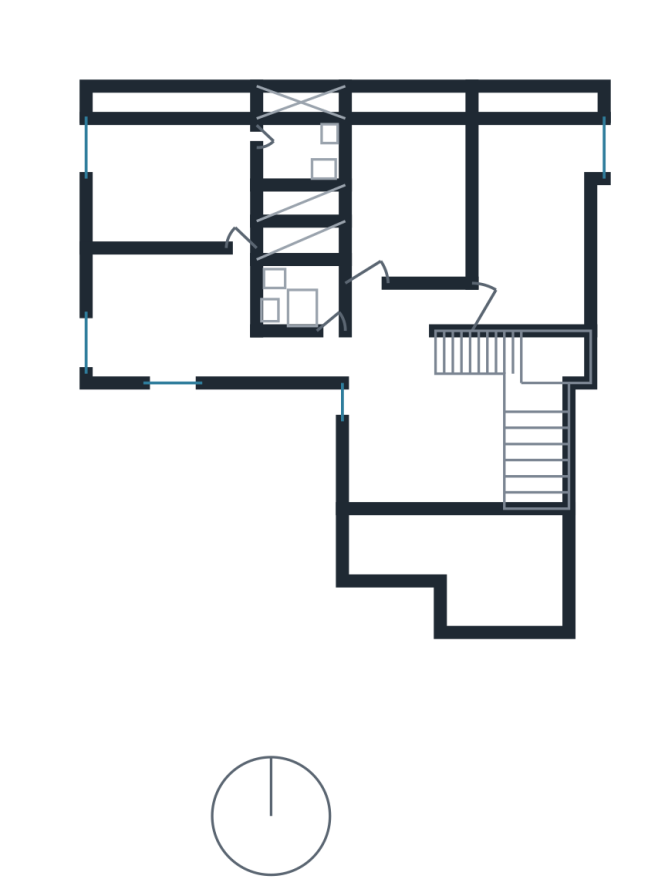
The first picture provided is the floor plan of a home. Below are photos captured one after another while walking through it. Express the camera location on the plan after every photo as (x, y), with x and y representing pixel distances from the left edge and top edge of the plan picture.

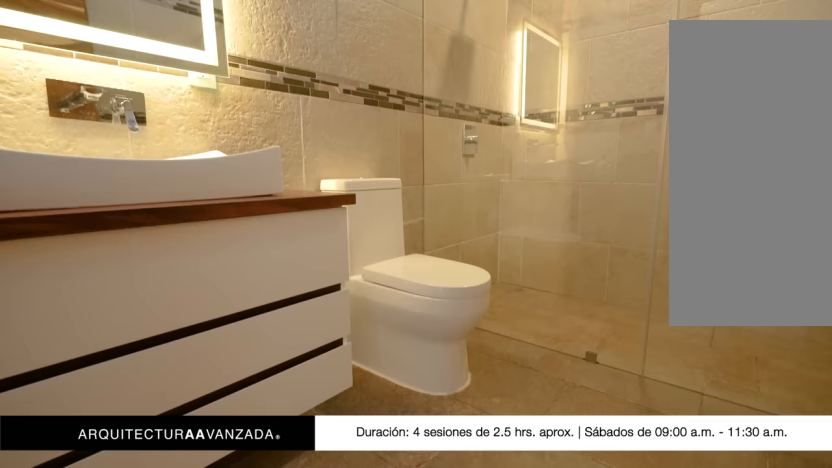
(320, 297)
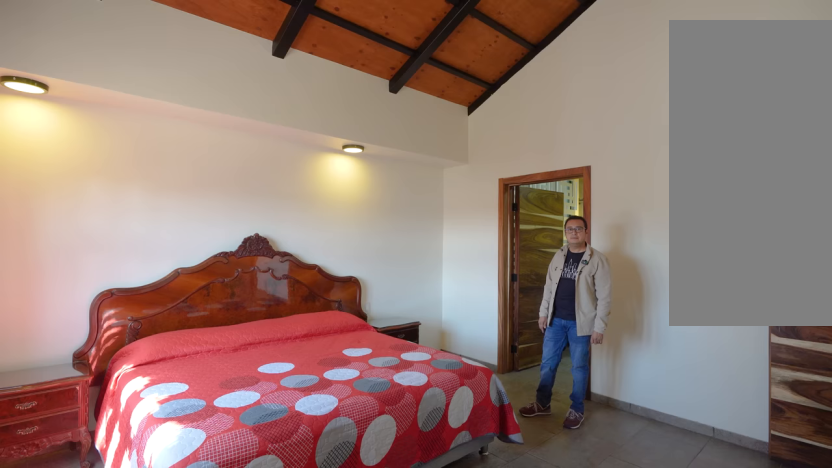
(175, 220)
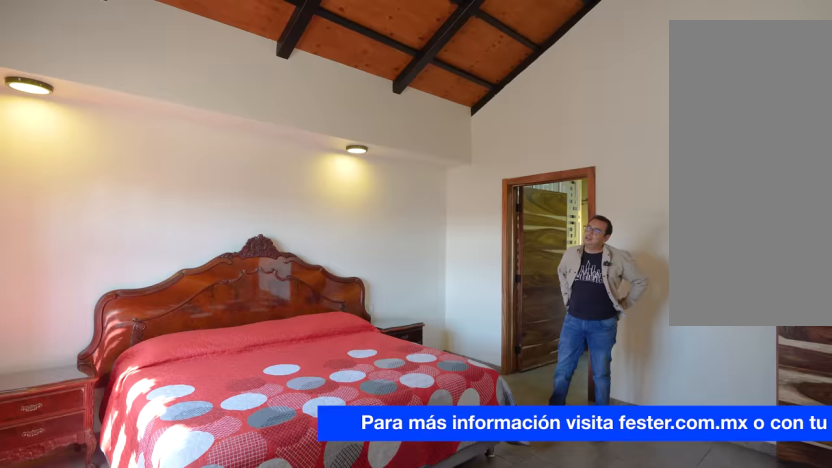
(176, 221)
